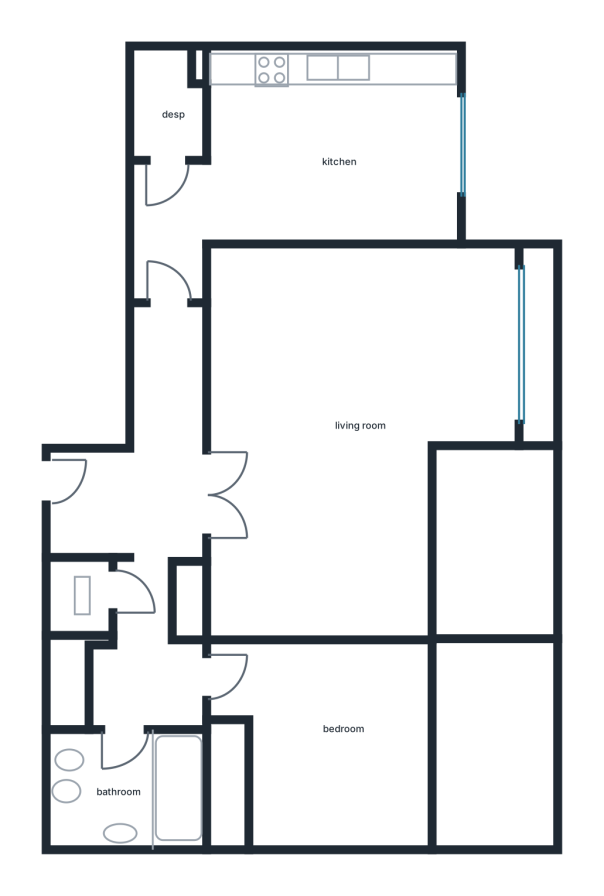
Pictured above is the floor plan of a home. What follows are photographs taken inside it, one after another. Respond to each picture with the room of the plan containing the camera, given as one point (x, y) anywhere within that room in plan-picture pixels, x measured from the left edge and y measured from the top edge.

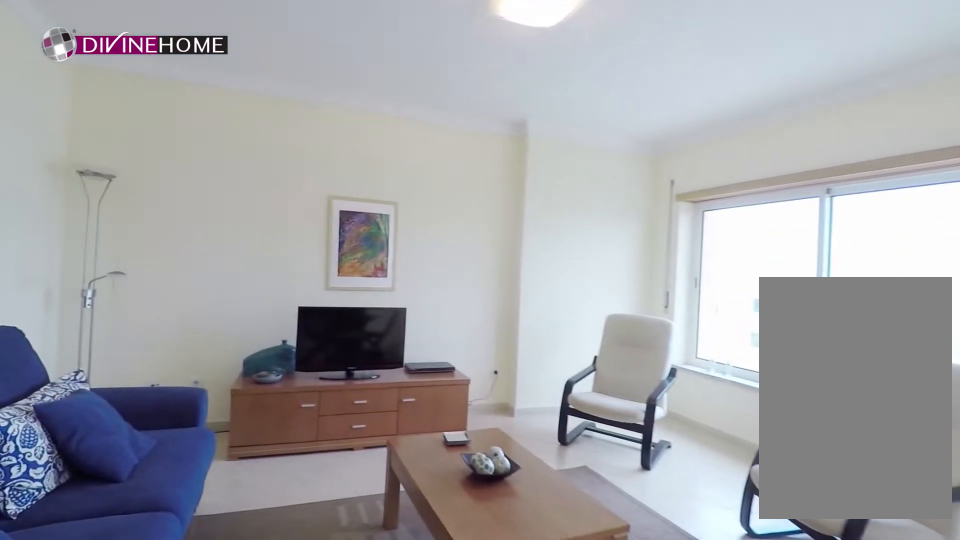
(366, 435)
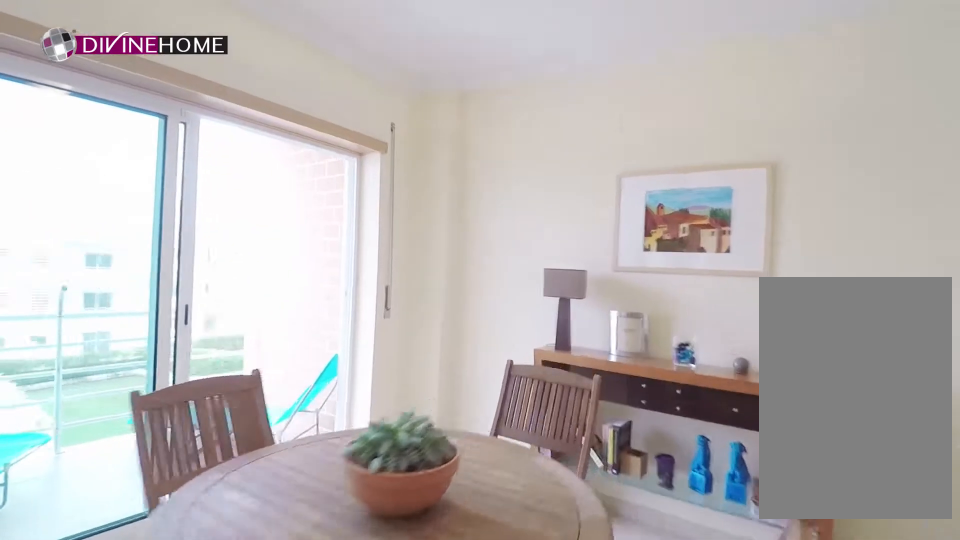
(366, 435)
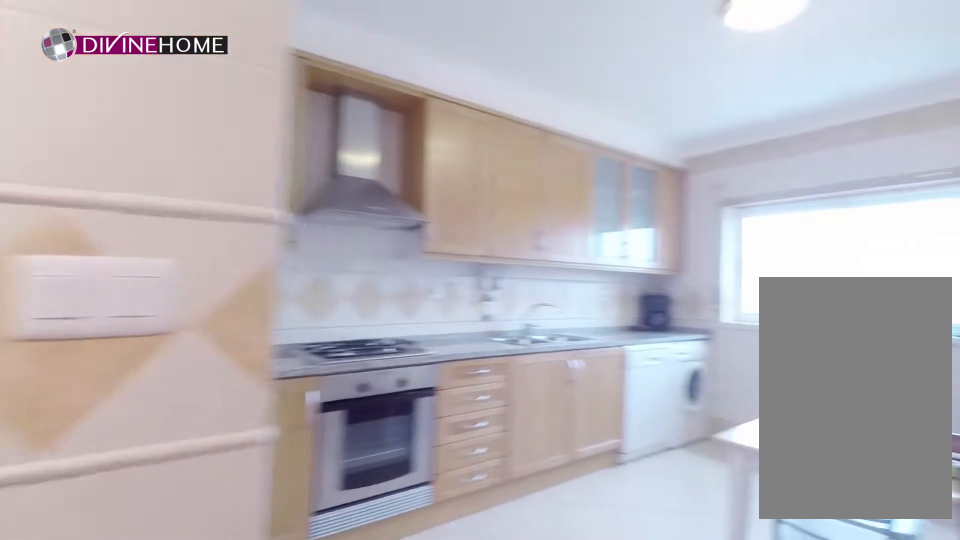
(303, 152)
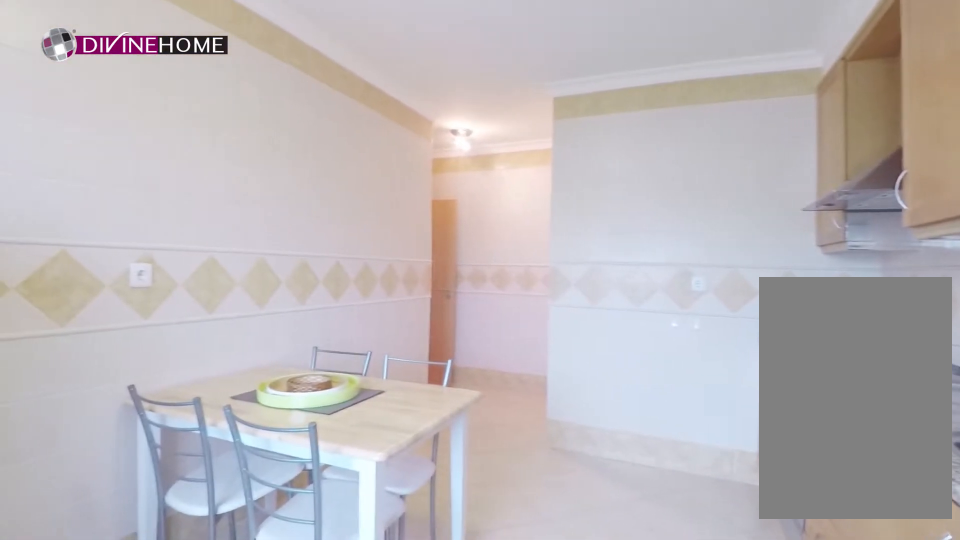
(303, 152)
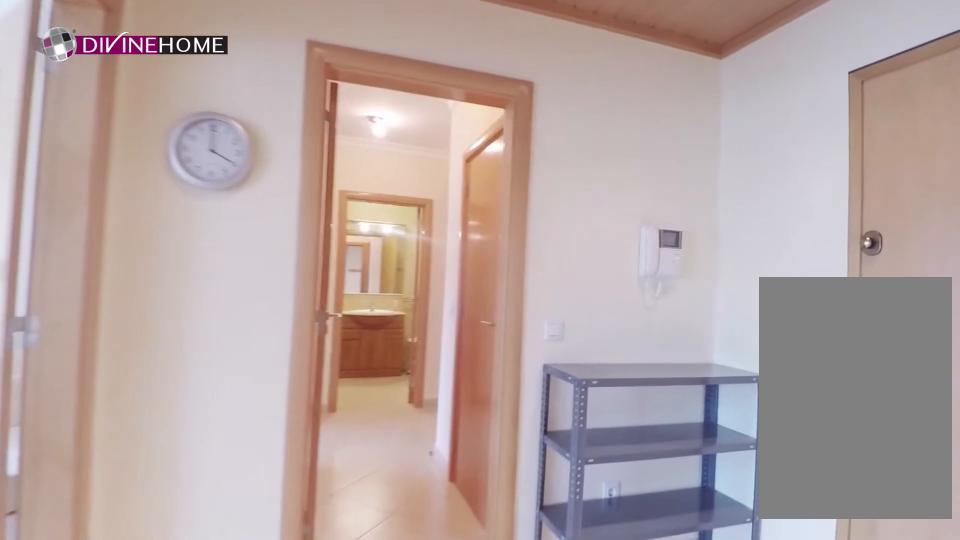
(145, 527)
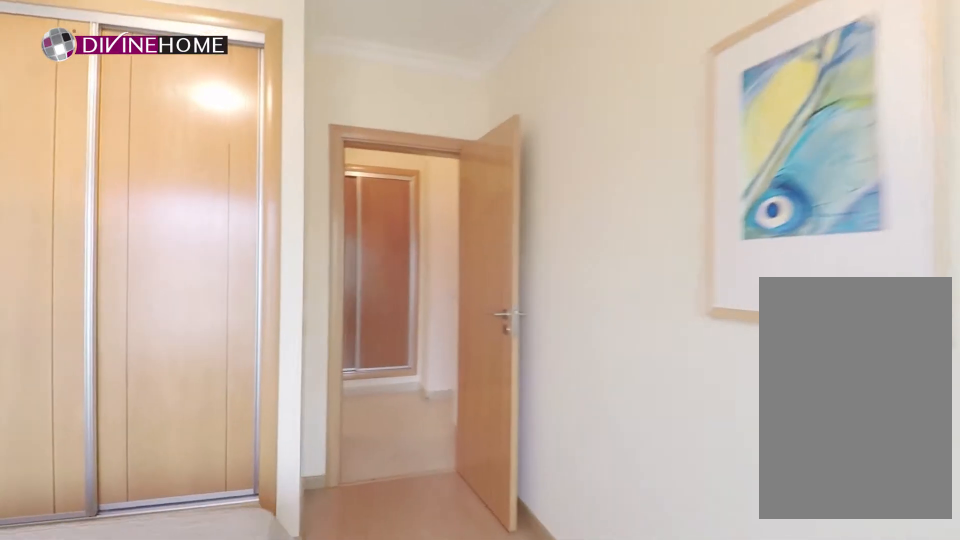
(330, 736)
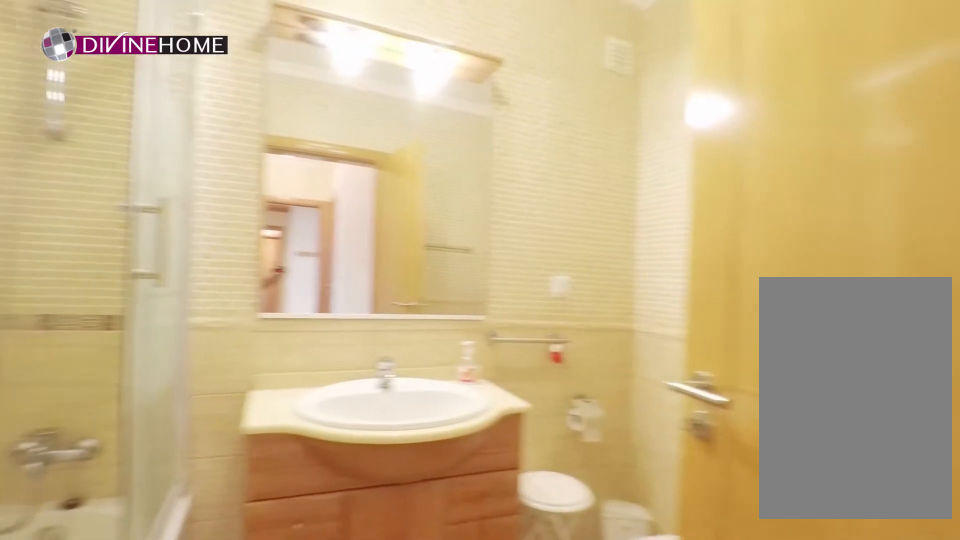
(129, 788)
